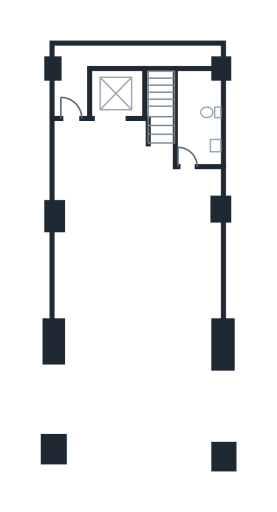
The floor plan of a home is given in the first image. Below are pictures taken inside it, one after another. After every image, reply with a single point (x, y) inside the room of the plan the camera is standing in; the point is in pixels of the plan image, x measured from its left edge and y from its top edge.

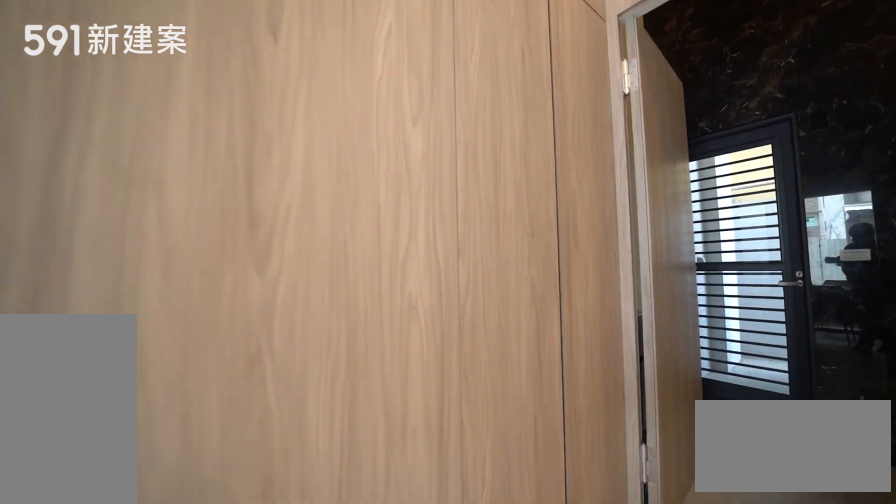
(132, 234)
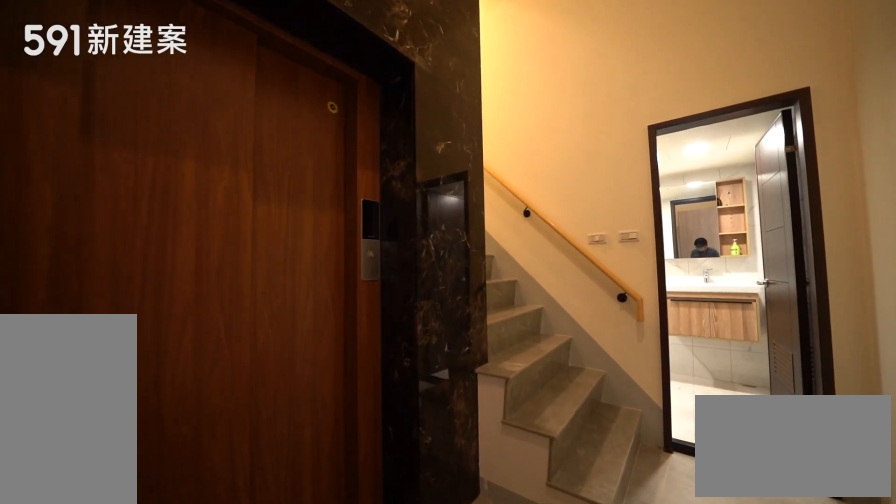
(132, 234)
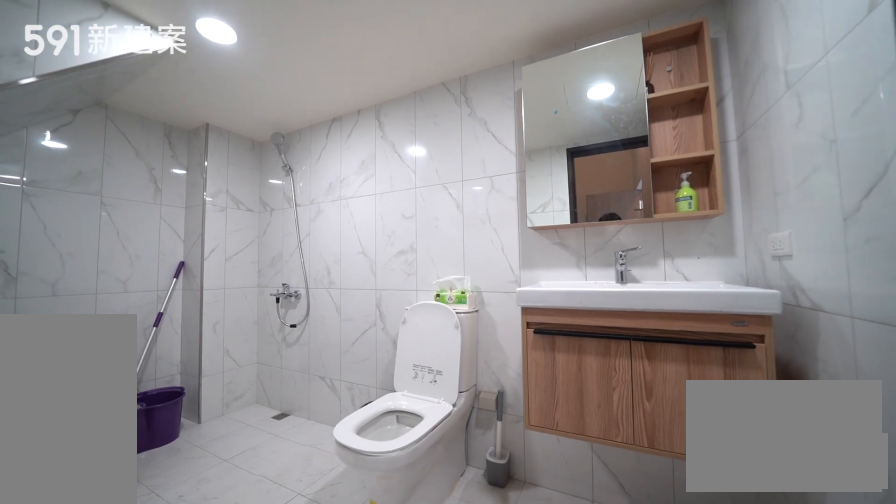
(198, 116)
